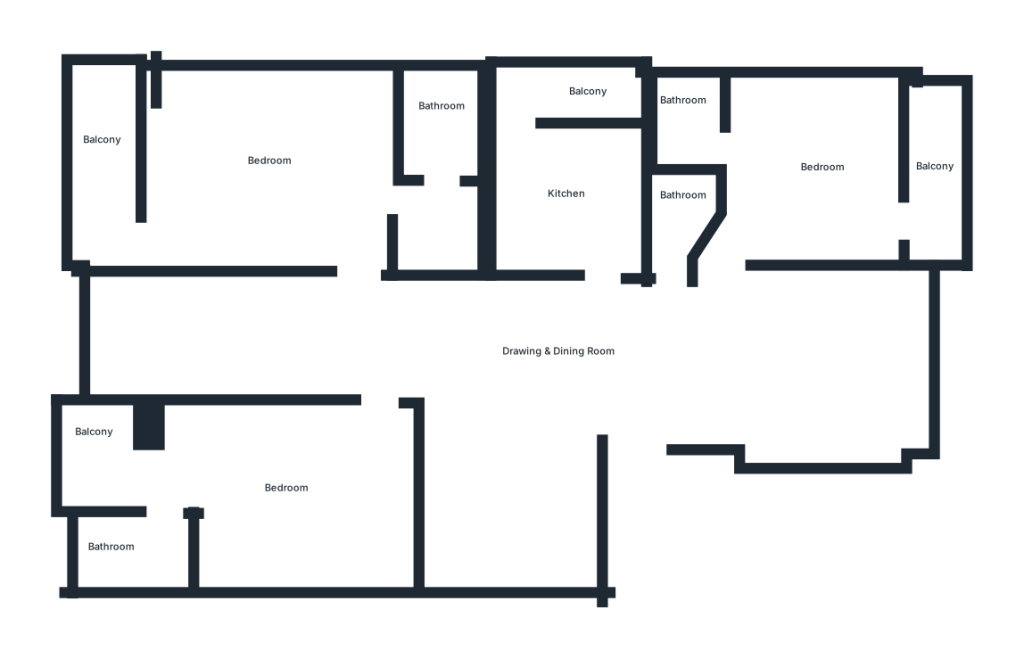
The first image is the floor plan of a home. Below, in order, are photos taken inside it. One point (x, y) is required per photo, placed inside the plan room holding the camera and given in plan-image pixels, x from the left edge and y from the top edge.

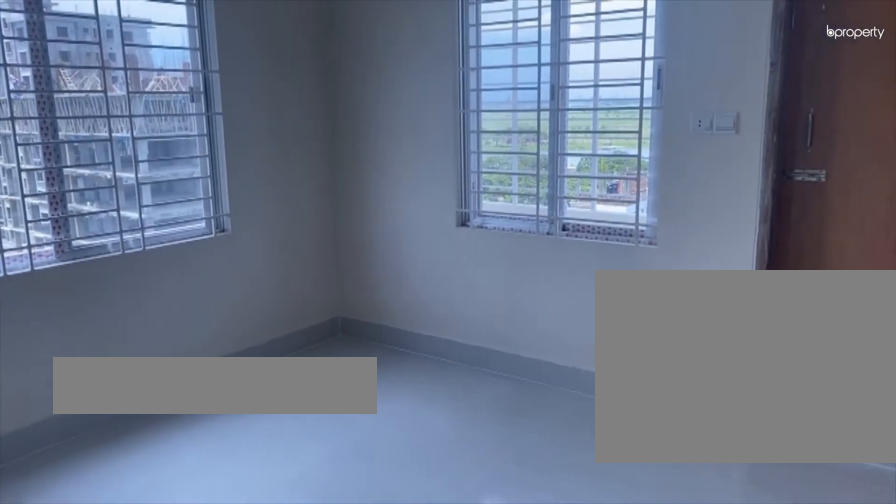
(823, 170)
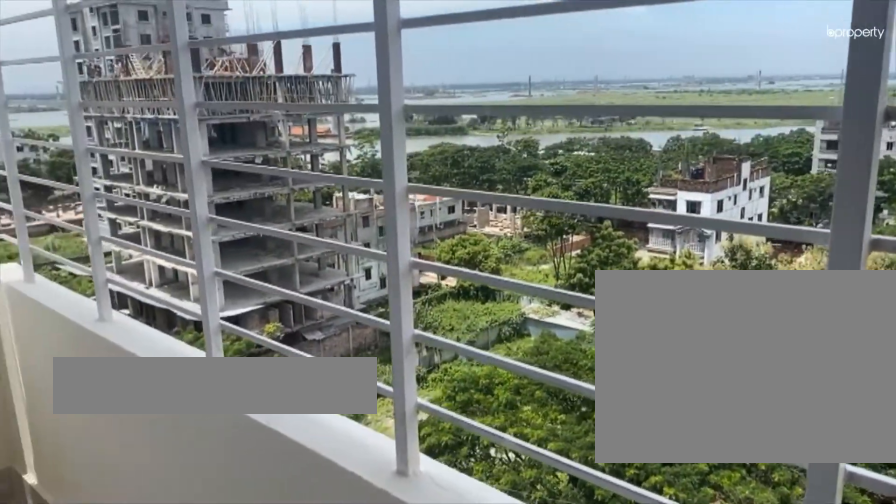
(933, 172)
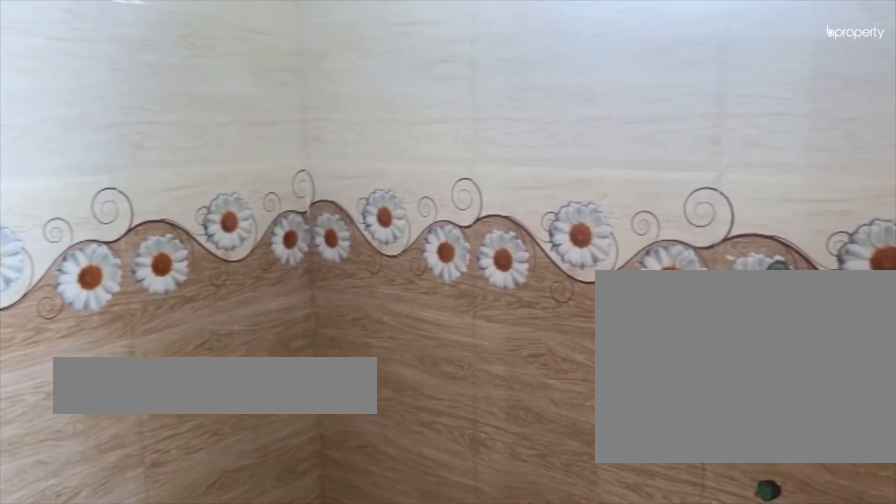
(686, 109)
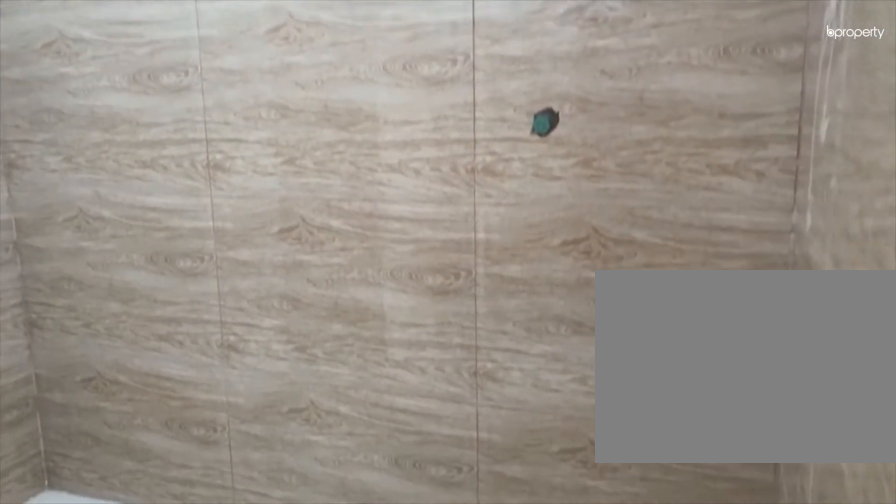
(686, 109)
